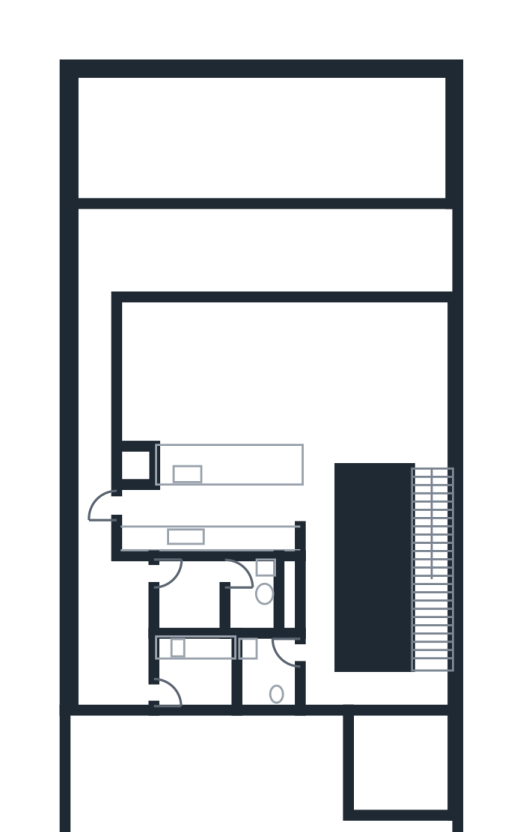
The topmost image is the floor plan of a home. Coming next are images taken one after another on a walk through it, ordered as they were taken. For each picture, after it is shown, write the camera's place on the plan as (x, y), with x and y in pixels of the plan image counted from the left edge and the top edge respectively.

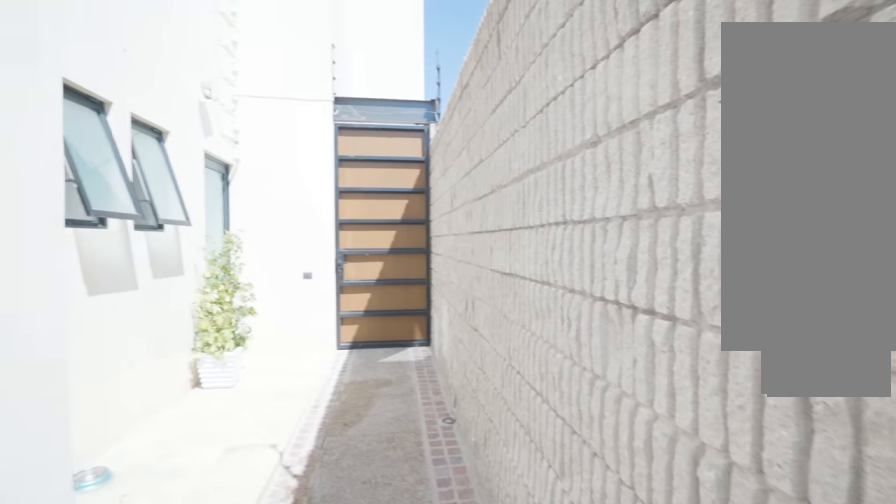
(95, 502)
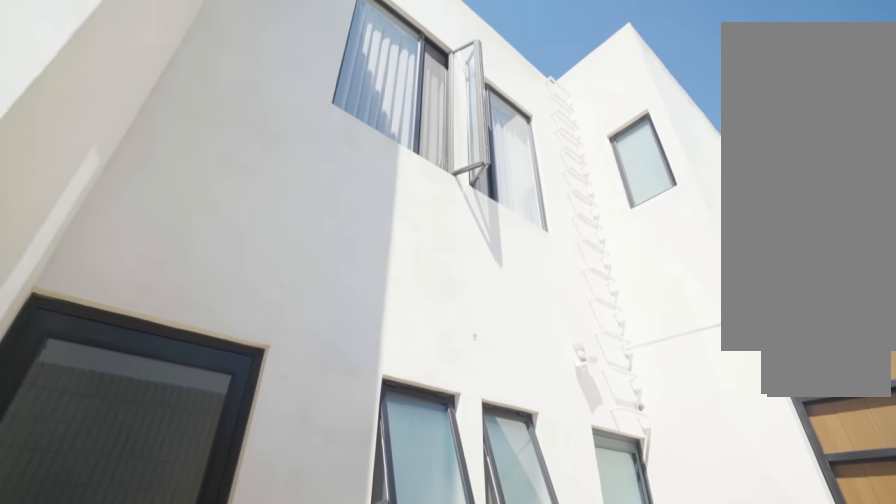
(96, 583)
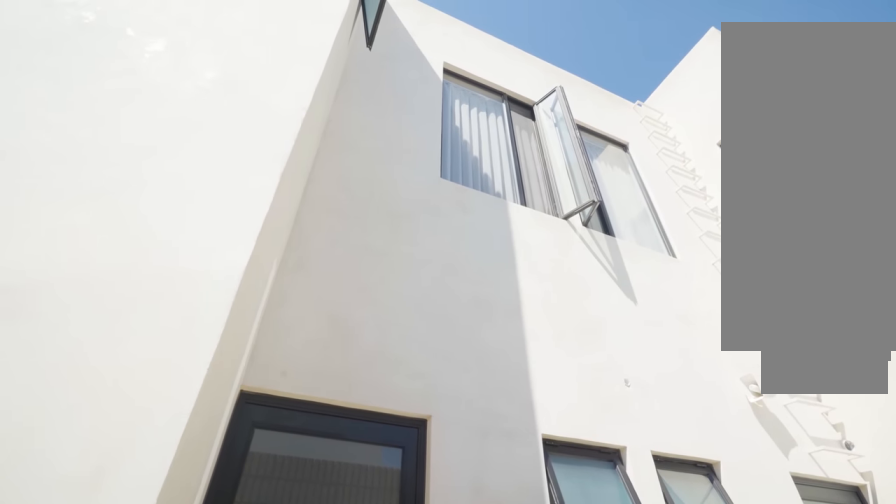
(97, 597)
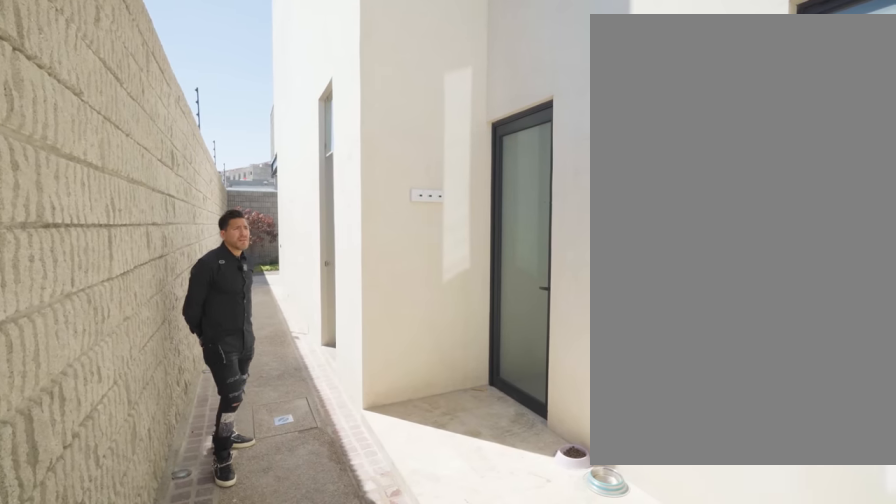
(106, 677)
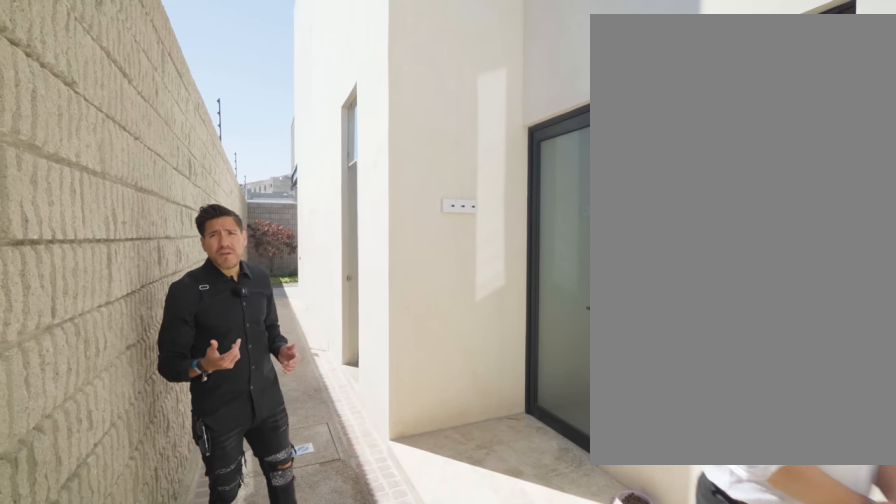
(102, 671)
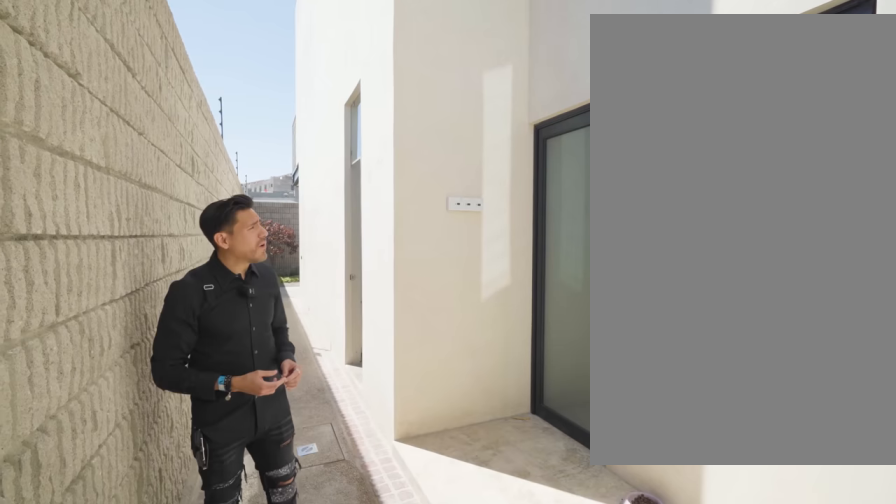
(101, 671)
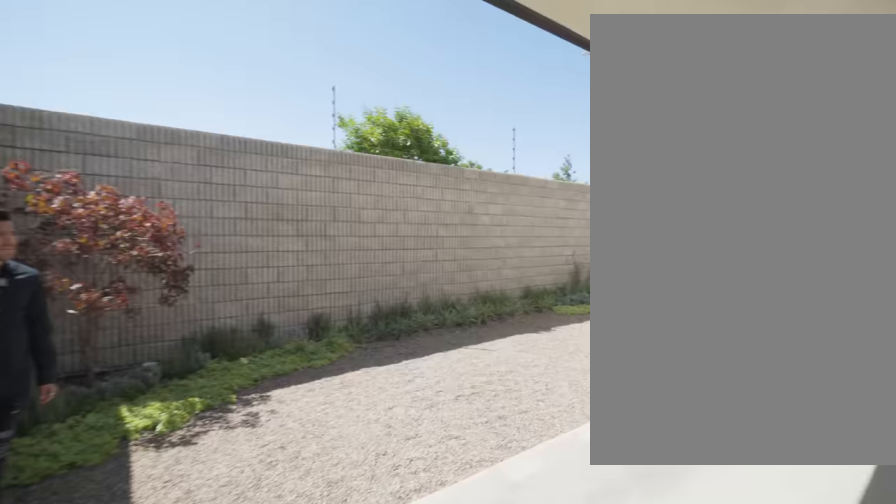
(93, 295)
